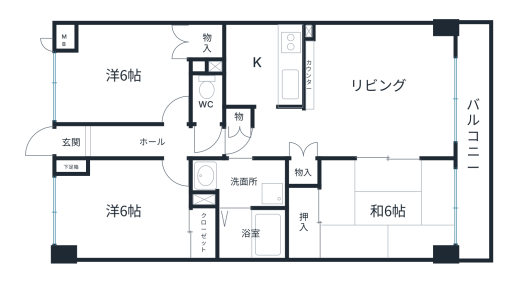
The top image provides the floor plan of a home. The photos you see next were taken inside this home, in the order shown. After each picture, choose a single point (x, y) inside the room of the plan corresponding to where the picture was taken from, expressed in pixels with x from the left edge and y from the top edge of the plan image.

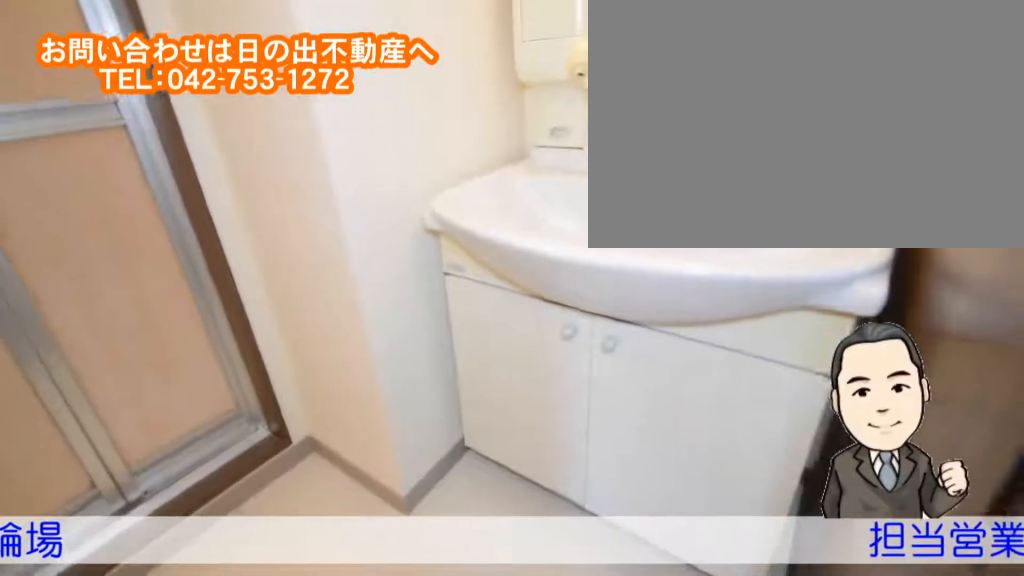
(258, 178)
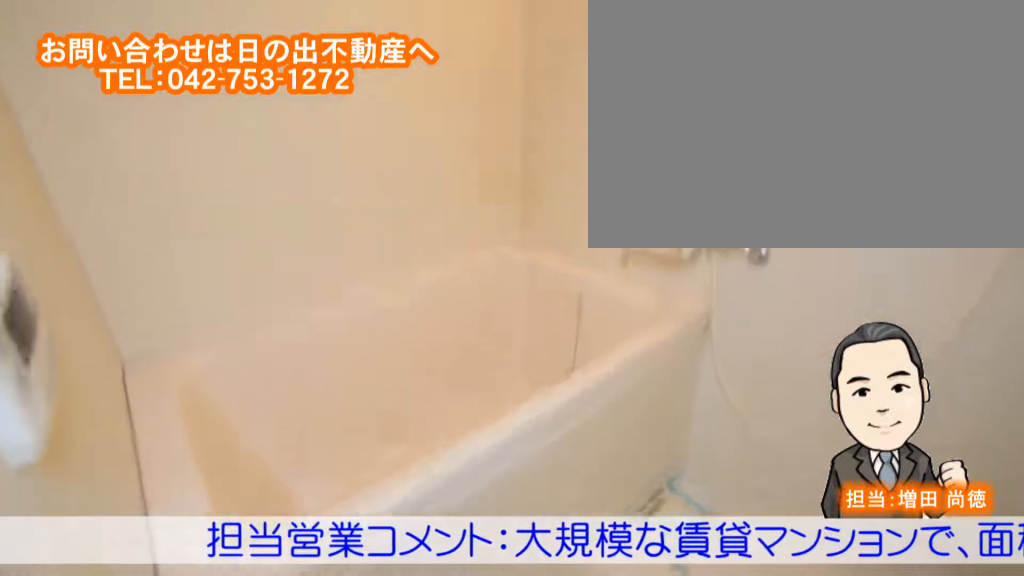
(252, 234)
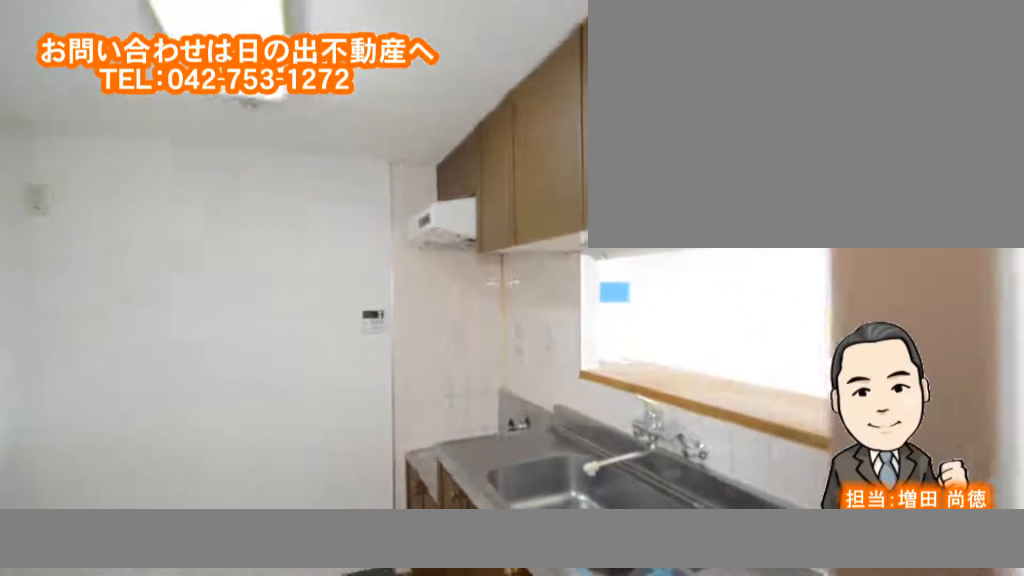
(254, 66)
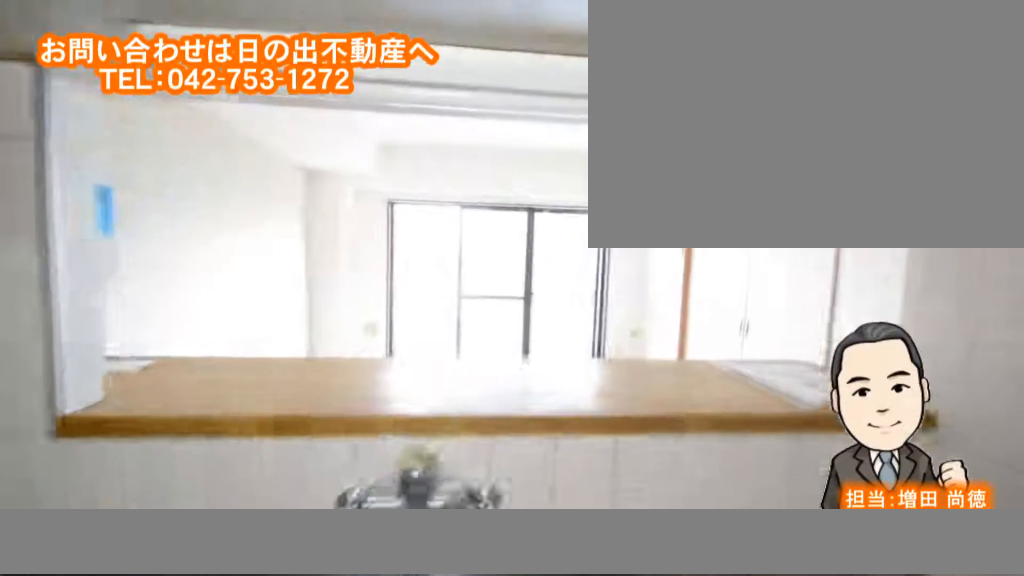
(254, 66)
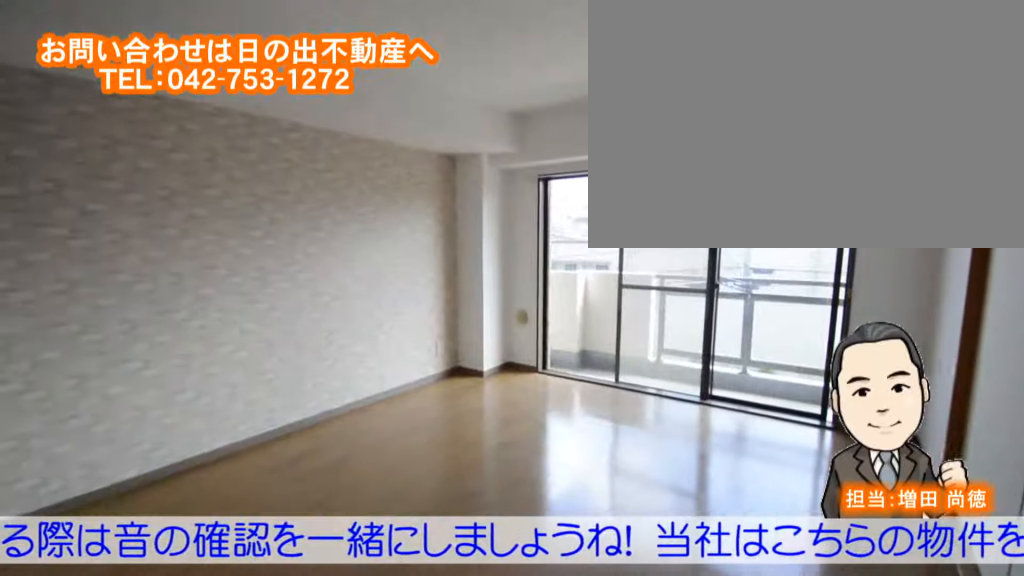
(374, 108)
